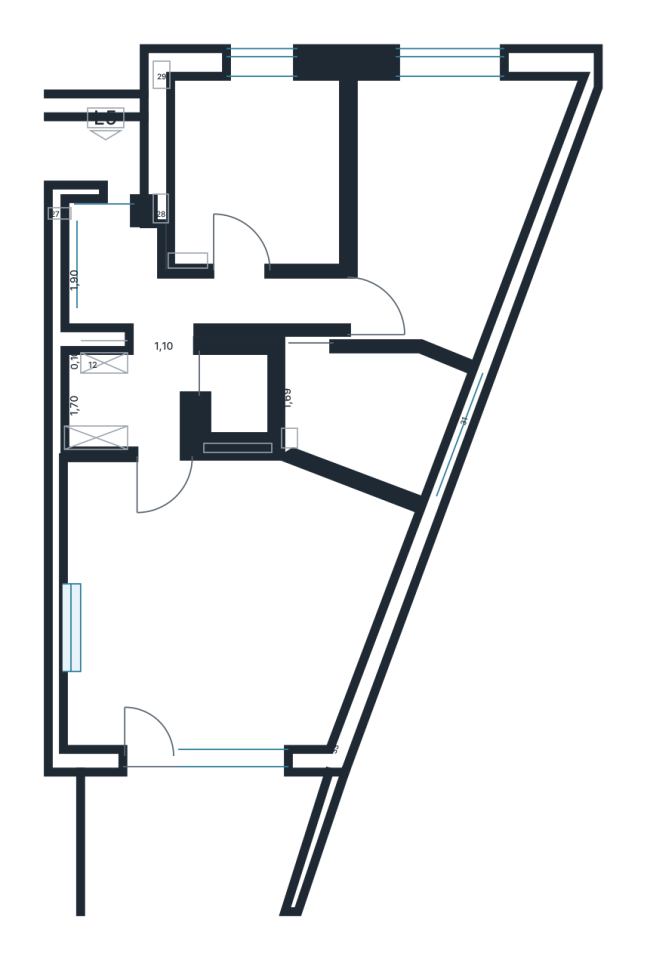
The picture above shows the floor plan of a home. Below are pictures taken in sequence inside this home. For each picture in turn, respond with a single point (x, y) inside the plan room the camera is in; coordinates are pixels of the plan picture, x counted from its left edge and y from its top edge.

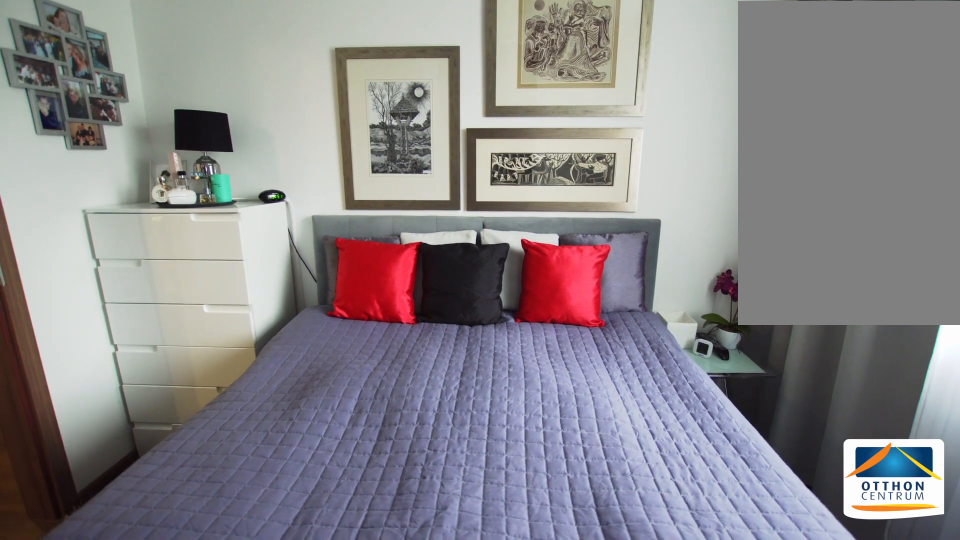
(255, 177)
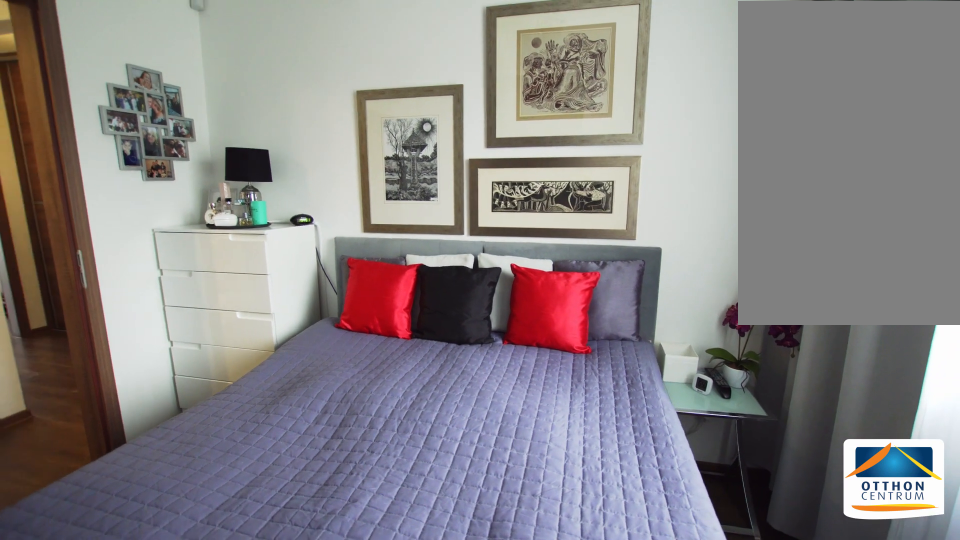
(255, 177)
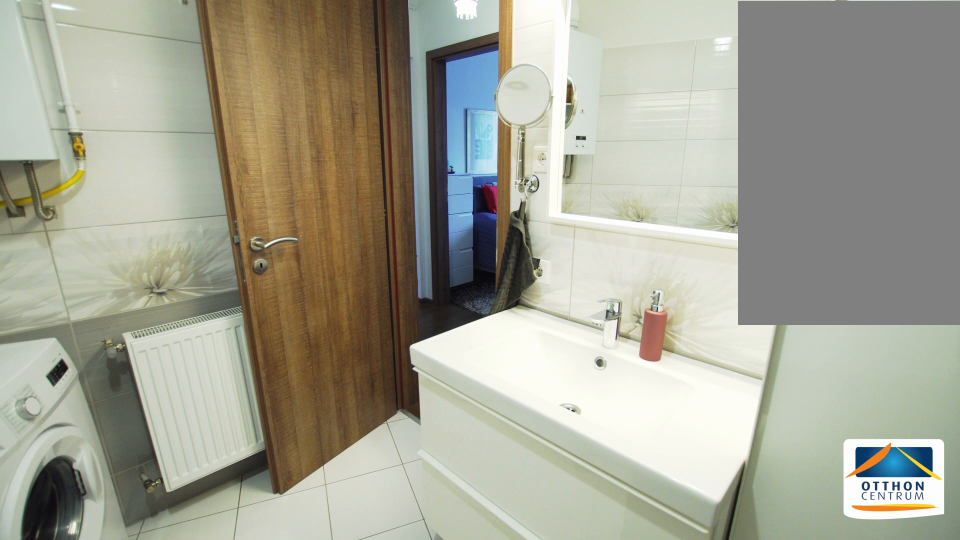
(386, 410)
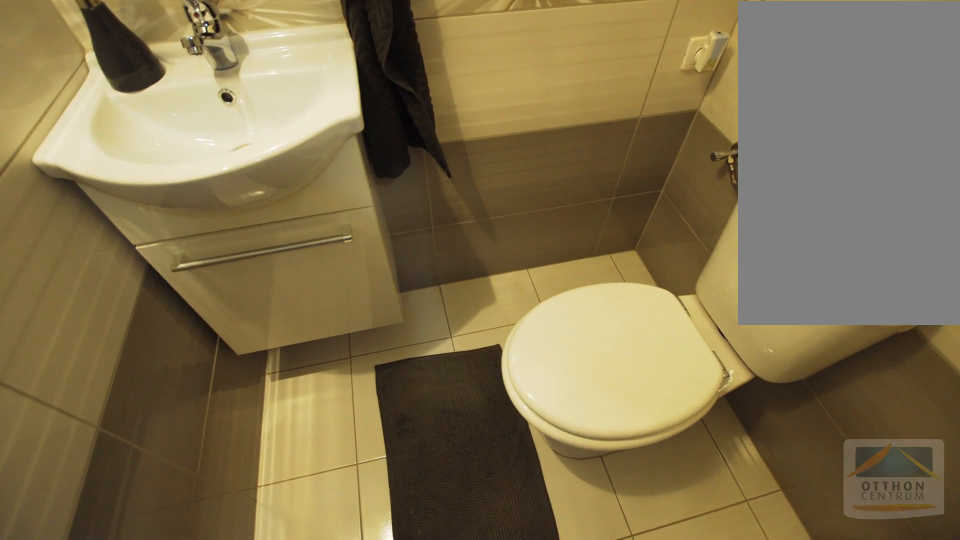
(235, 389)
